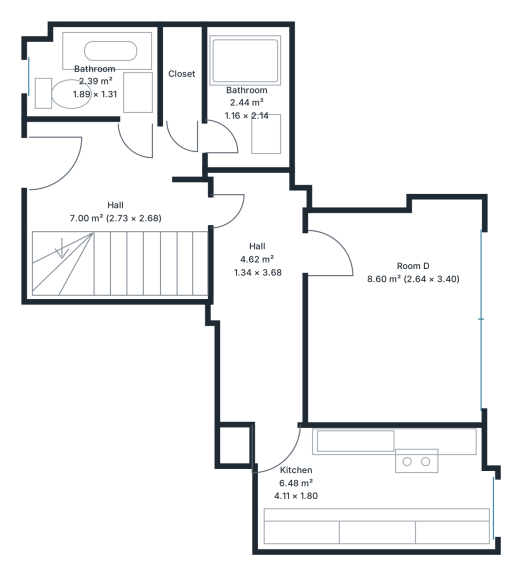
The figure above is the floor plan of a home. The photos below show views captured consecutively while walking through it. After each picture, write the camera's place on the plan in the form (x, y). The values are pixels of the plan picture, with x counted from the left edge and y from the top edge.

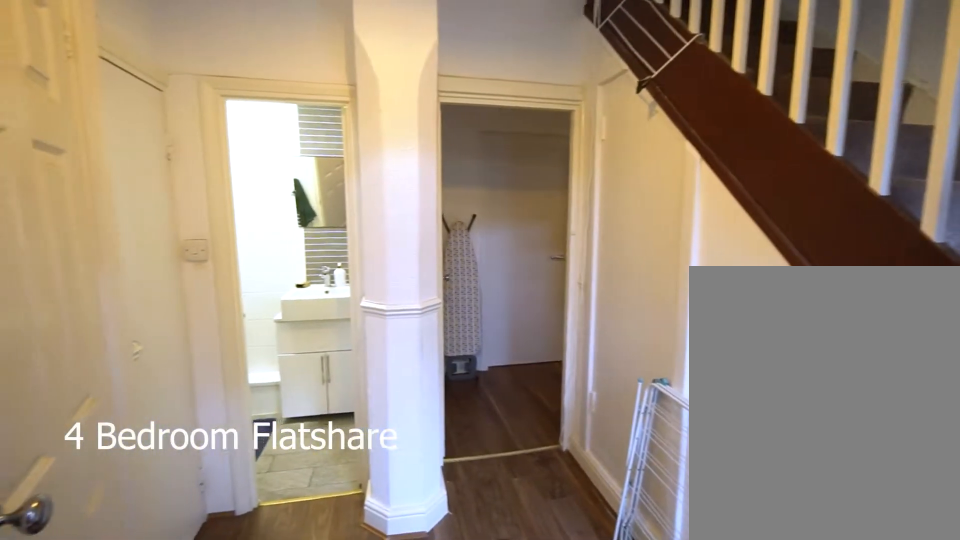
(52, 162)
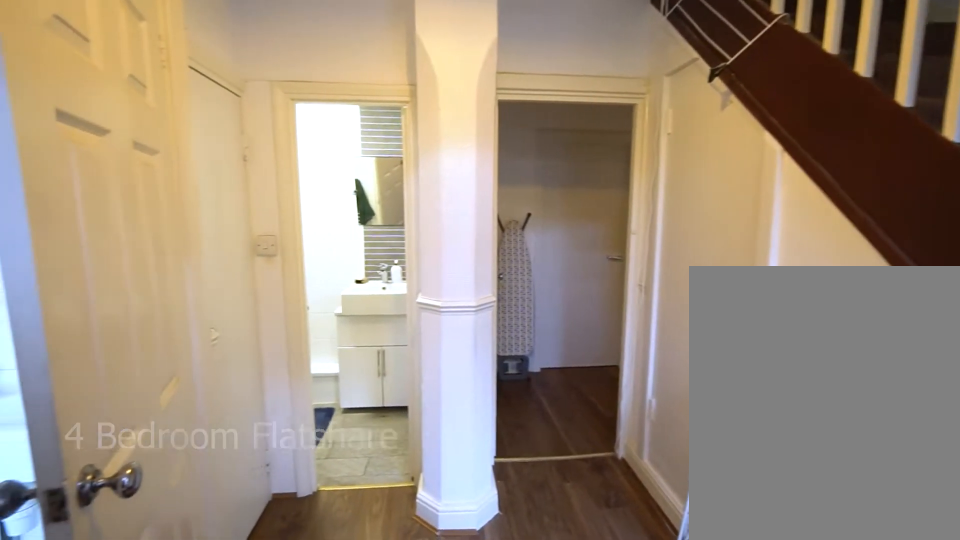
(52, 162)
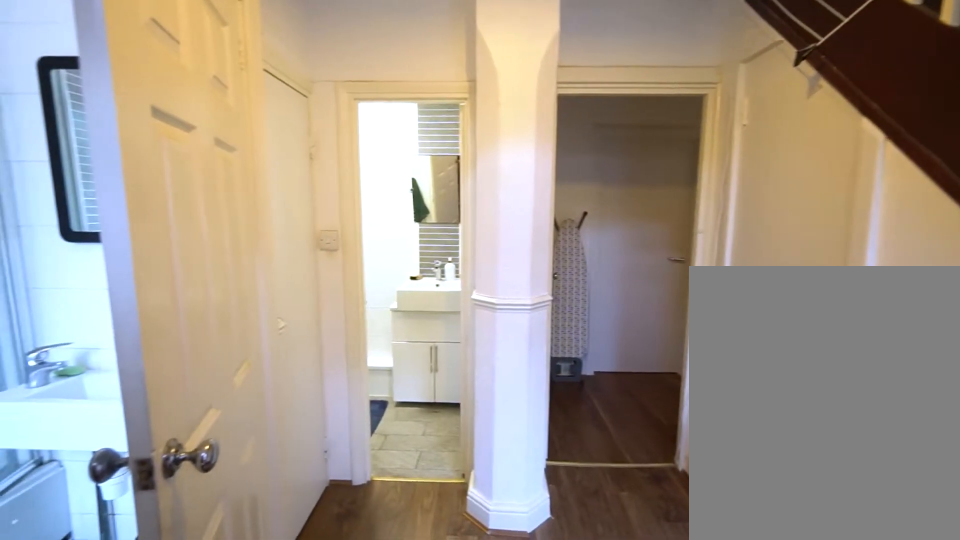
(52, 162)
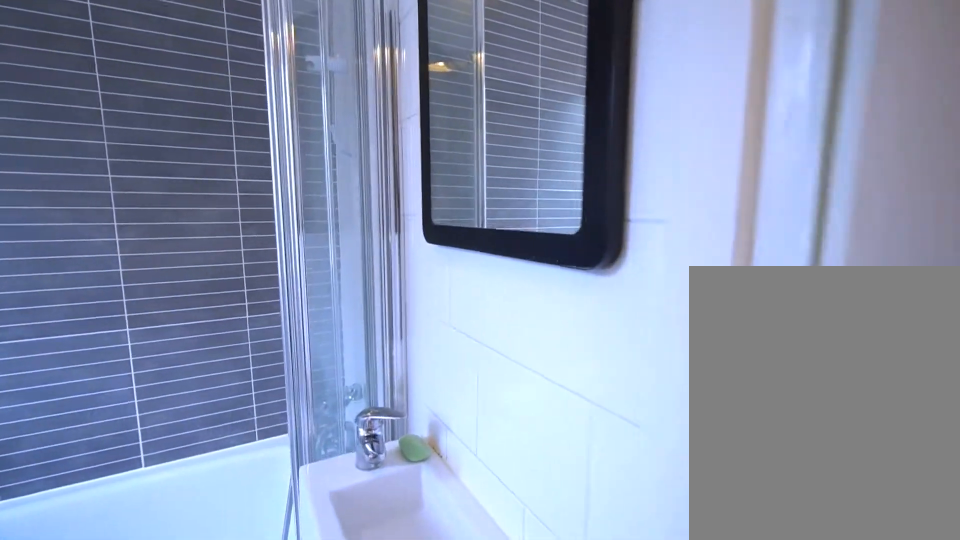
(135, 109)
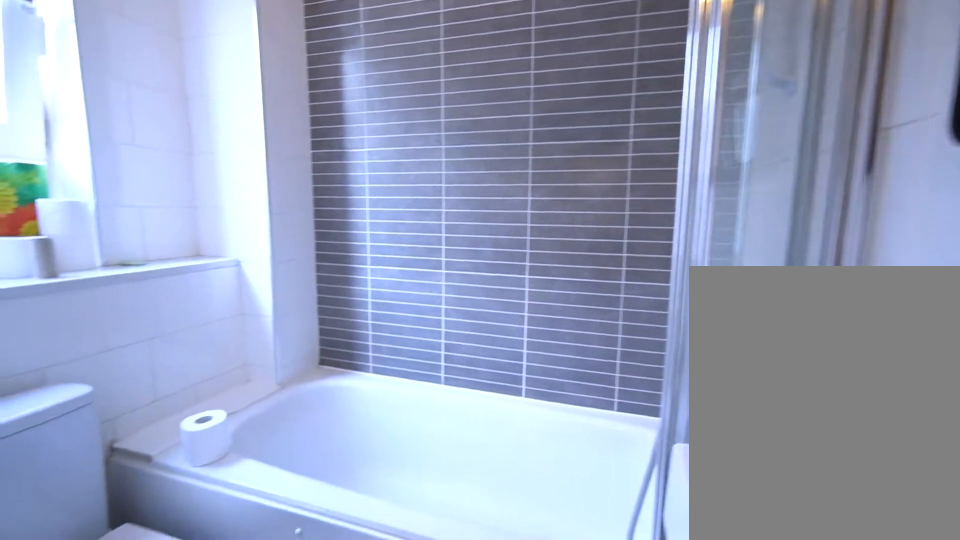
(134, 97)
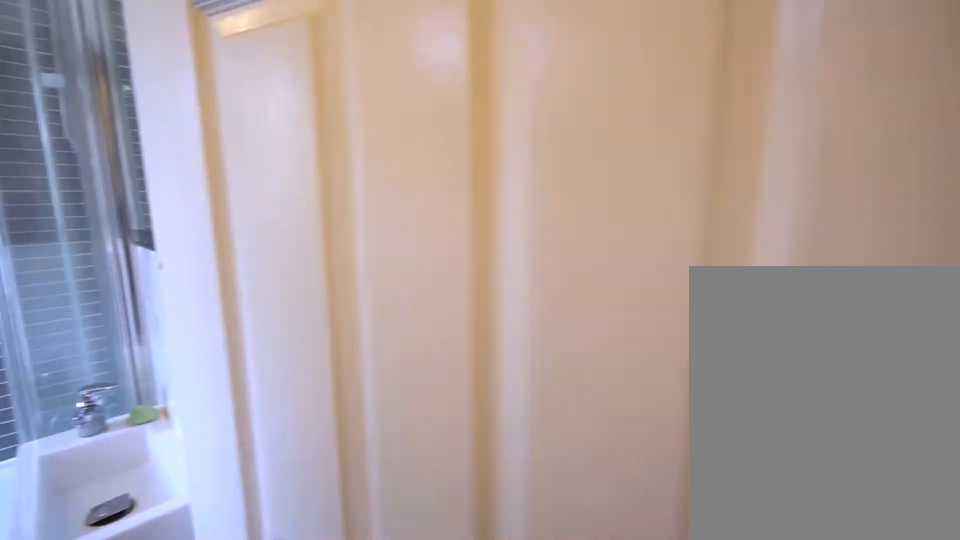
(136, 150)
